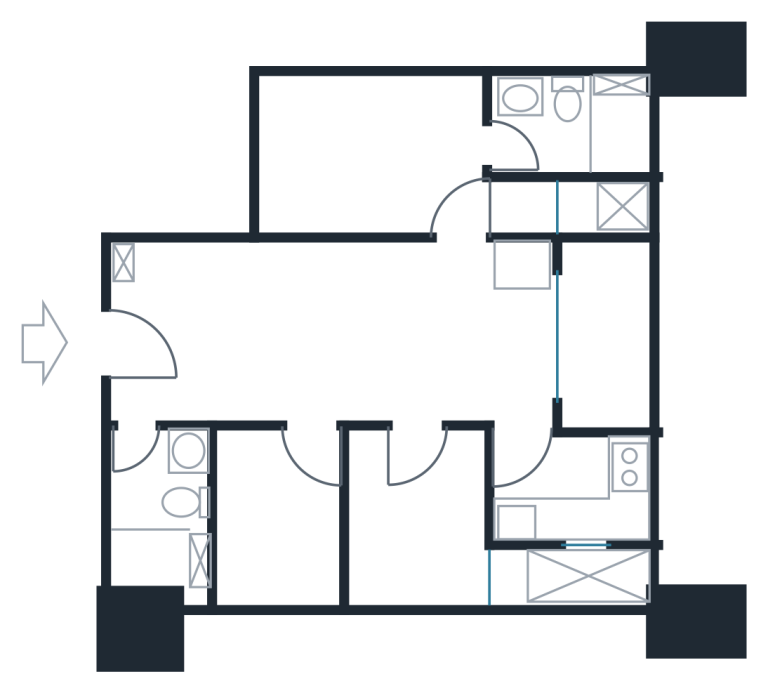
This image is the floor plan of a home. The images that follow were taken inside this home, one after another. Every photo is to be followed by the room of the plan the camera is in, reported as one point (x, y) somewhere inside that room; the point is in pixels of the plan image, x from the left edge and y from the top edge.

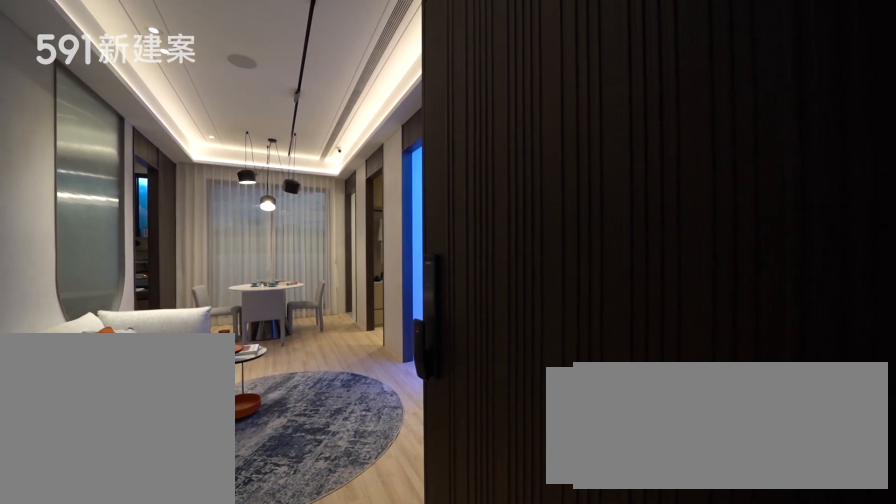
(146, 350)
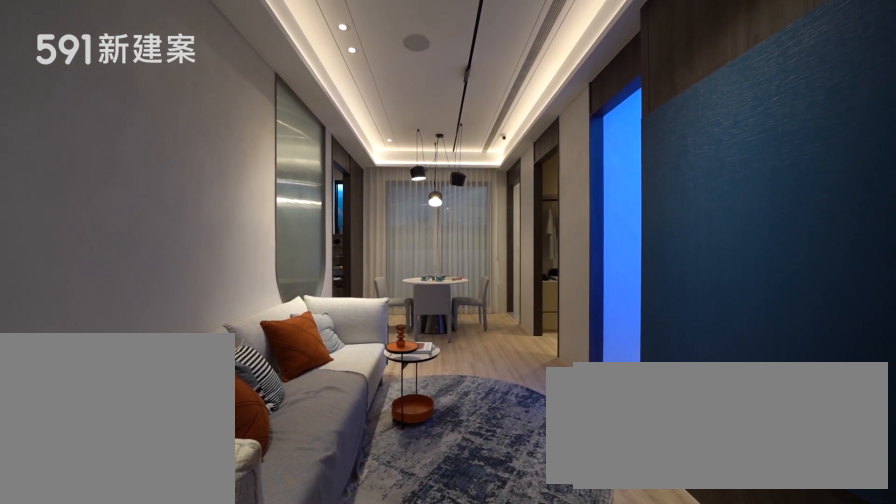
(244, 329)
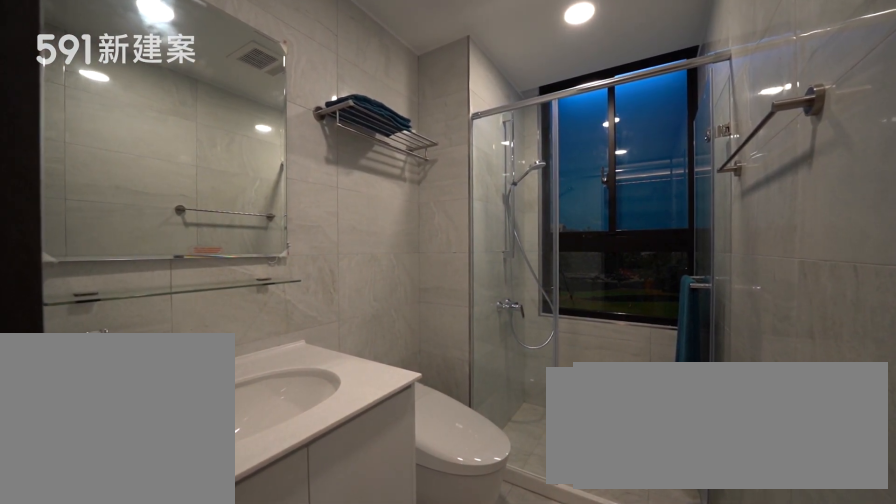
(571, 124)
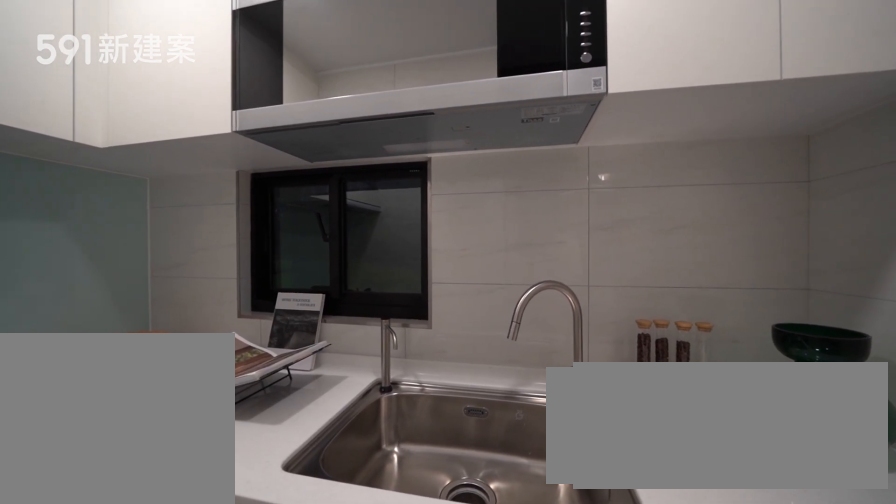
(573, 490)
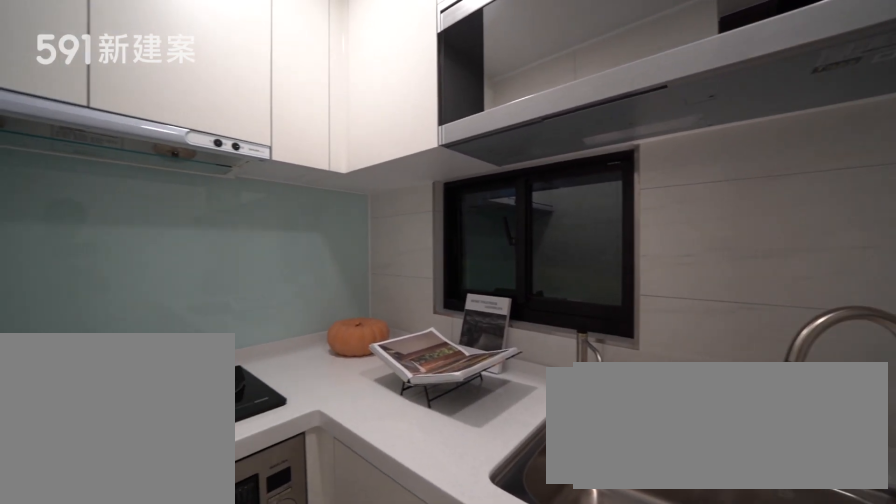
(573, 490)
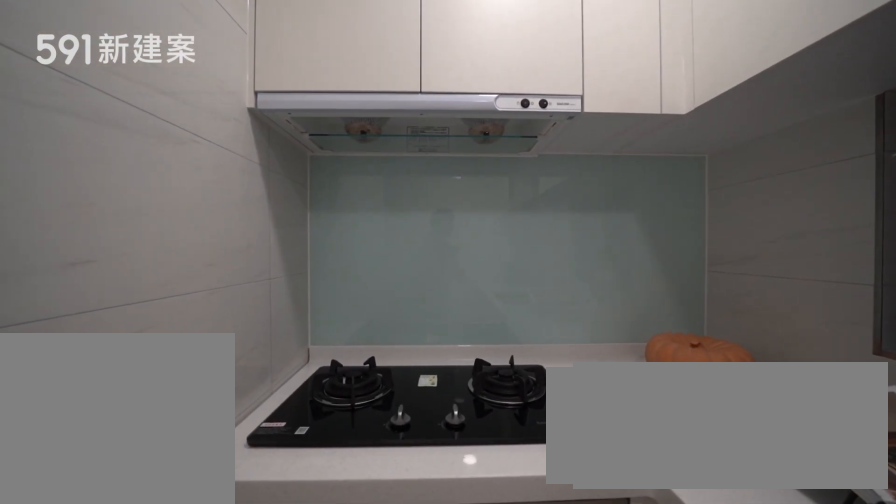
(573, 490)
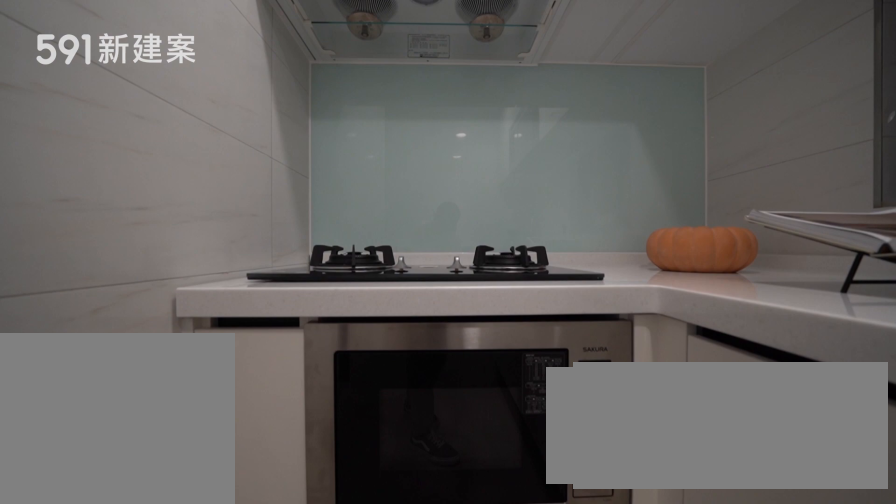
(573, 490)
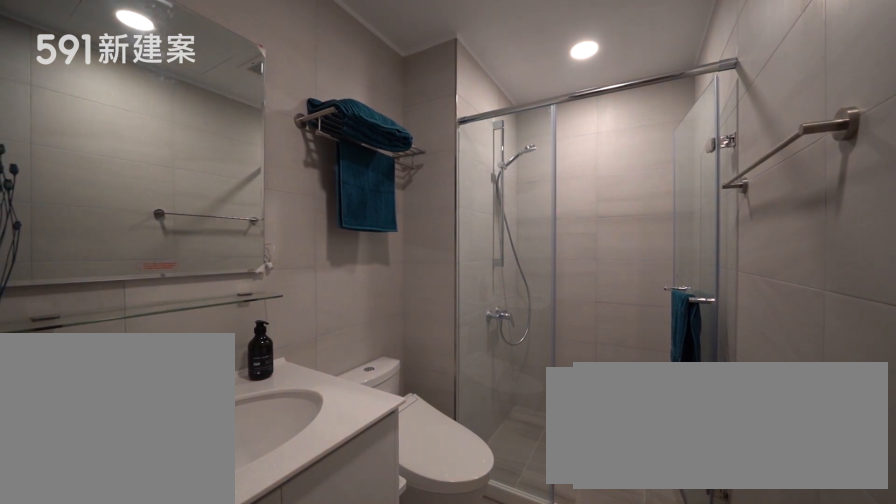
(159, 504)
